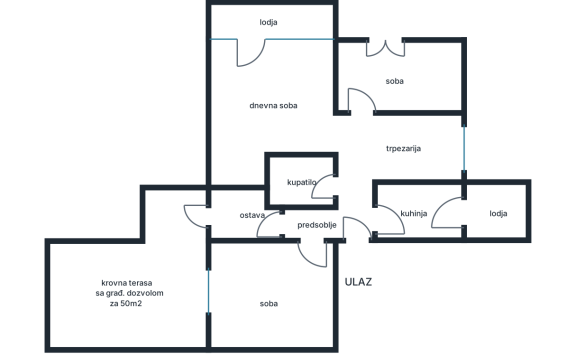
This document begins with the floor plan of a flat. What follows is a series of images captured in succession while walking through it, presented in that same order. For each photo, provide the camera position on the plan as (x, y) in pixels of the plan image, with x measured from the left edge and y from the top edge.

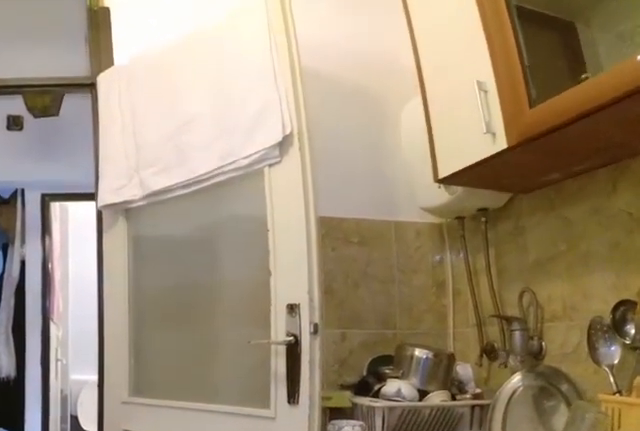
(442, 215)
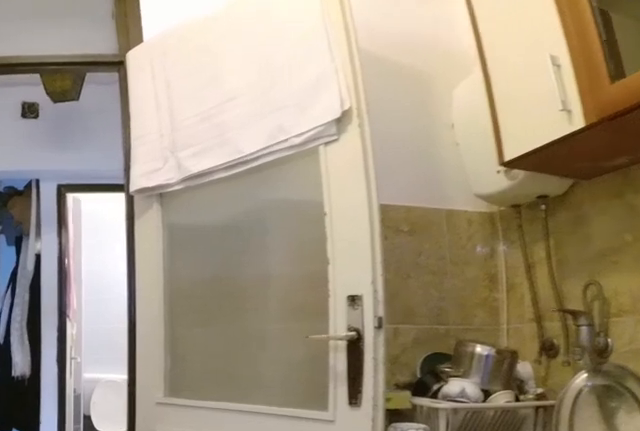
(435, 214)
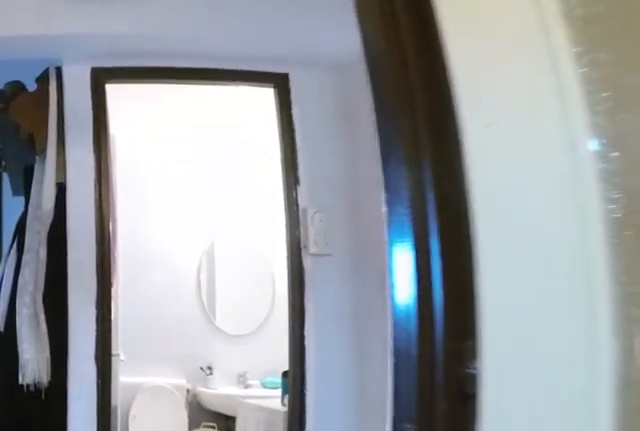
(400, 214)
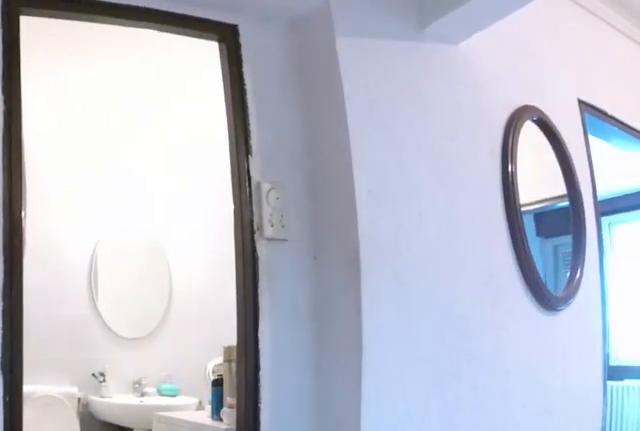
(389, 214)
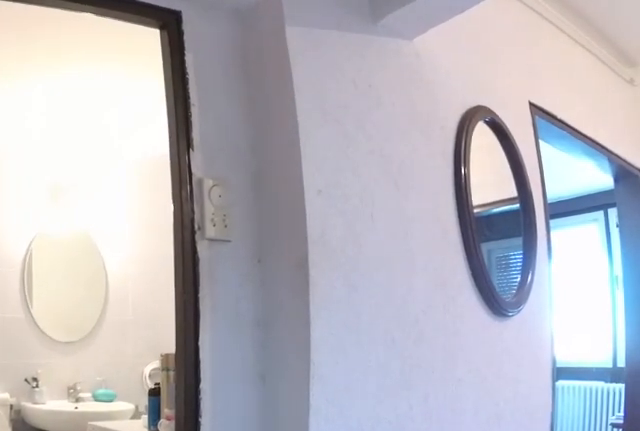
(387, 214)
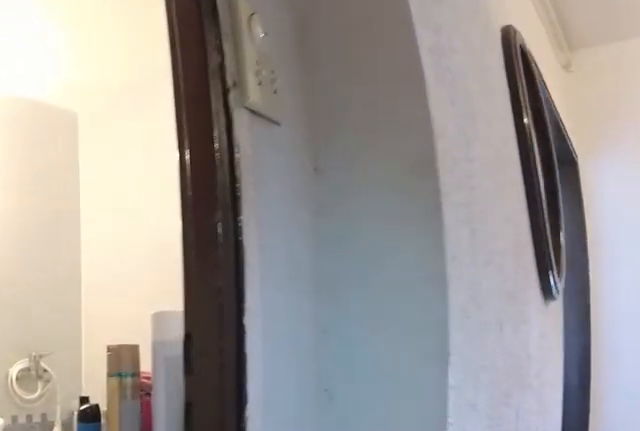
(366, 205)
